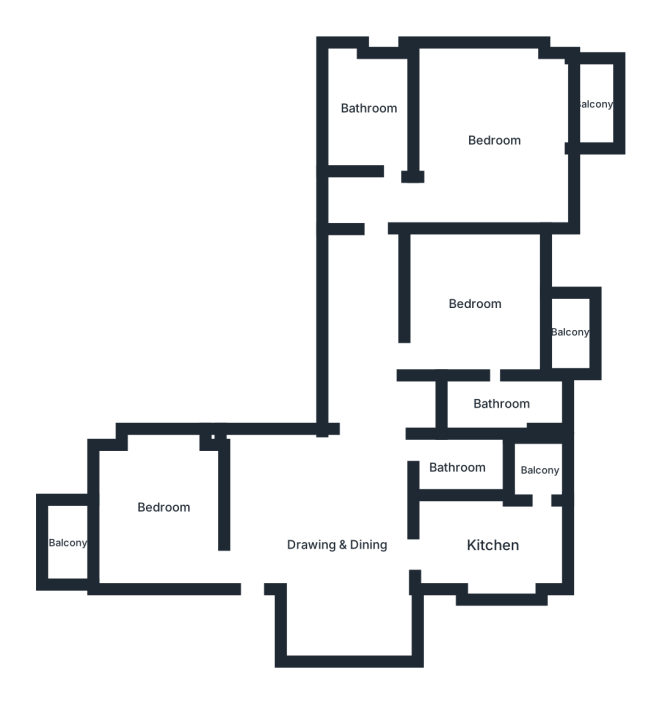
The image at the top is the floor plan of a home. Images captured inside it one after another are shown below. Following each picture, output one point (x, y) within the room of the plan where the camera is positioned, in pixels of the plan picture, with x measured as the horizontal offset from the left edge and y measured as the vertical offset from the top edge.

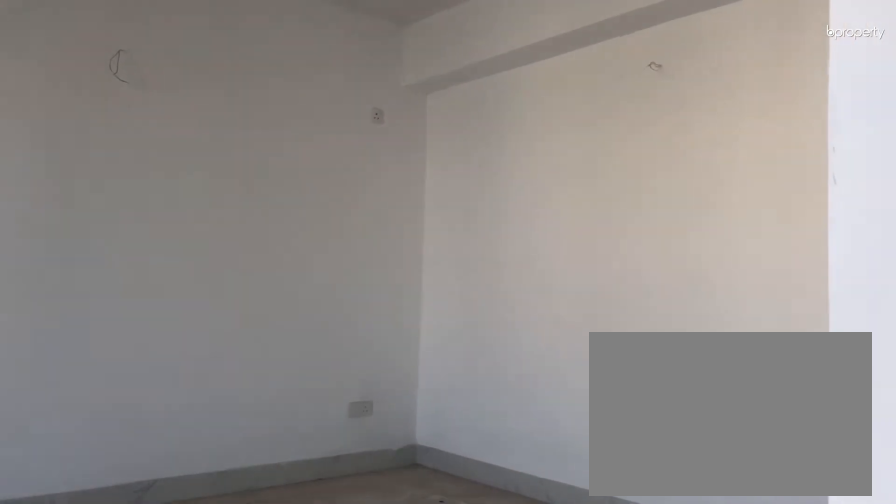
(339, 539)
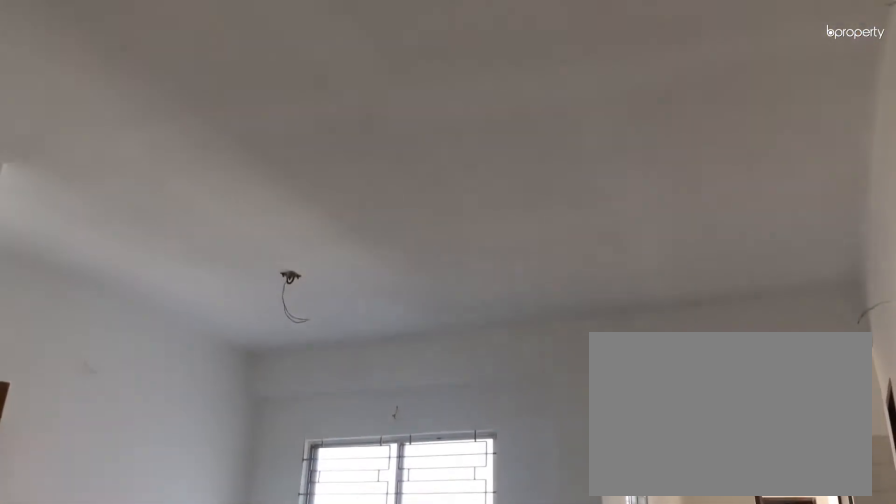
(338, 541)
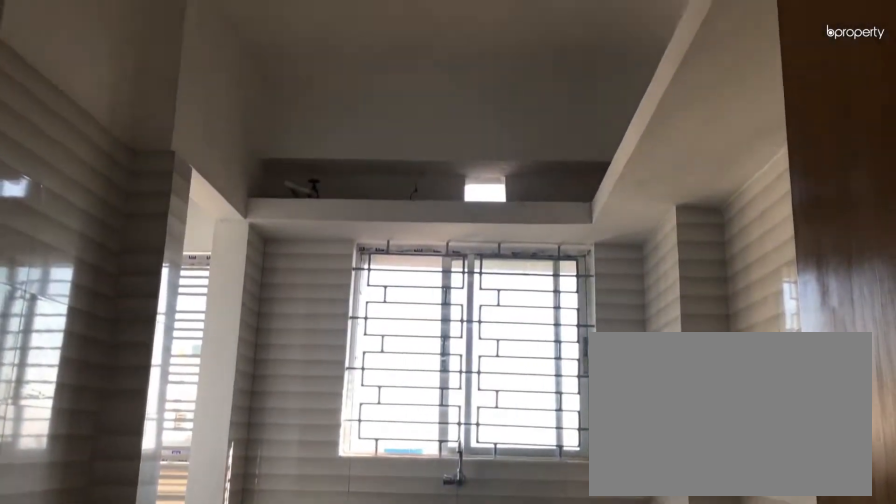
(493, 545)
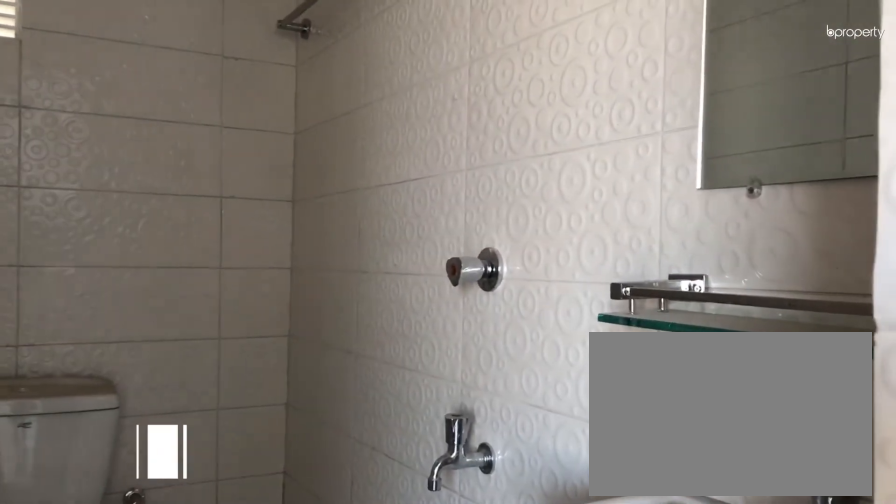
(459, 467)
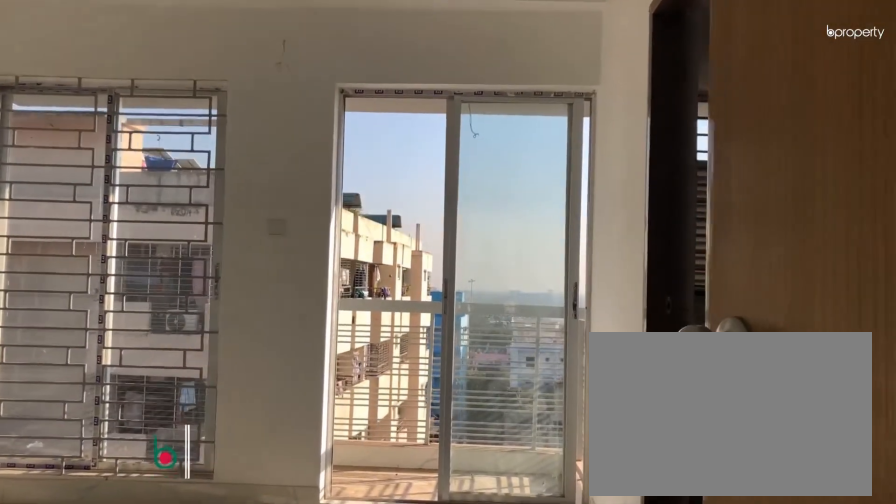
(477, 303)
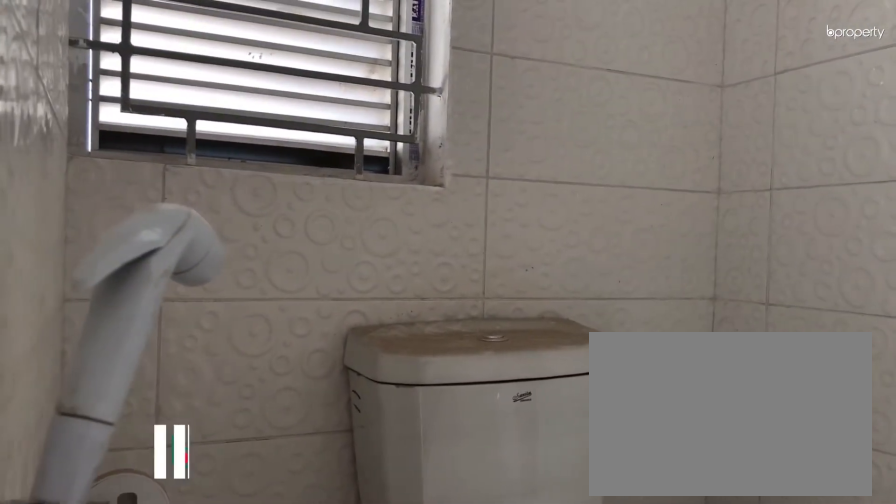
(501, 404)
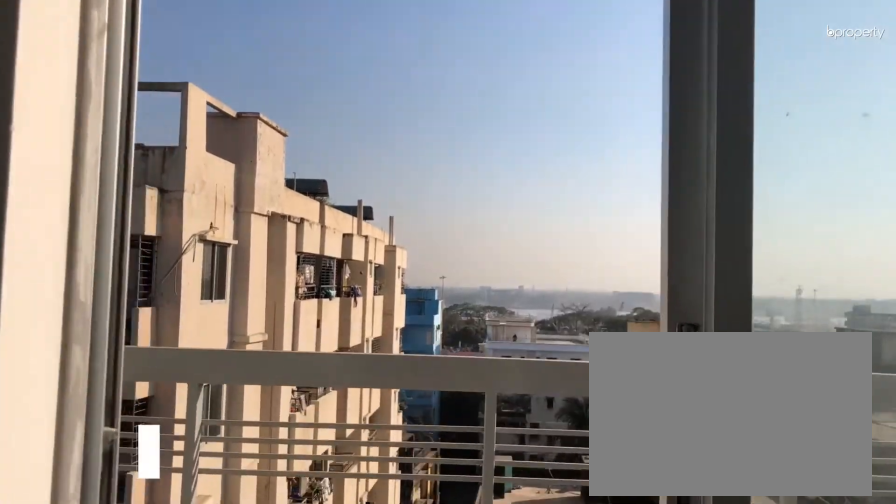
(568, 328)
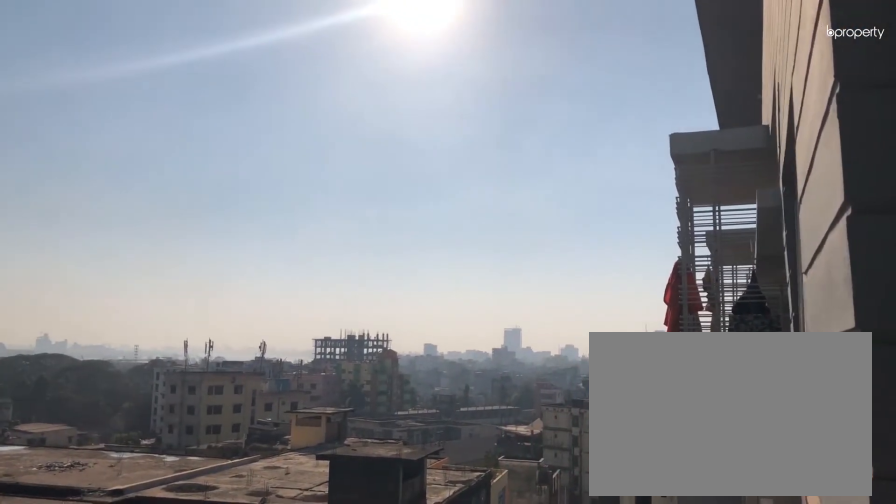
(568, 328)
